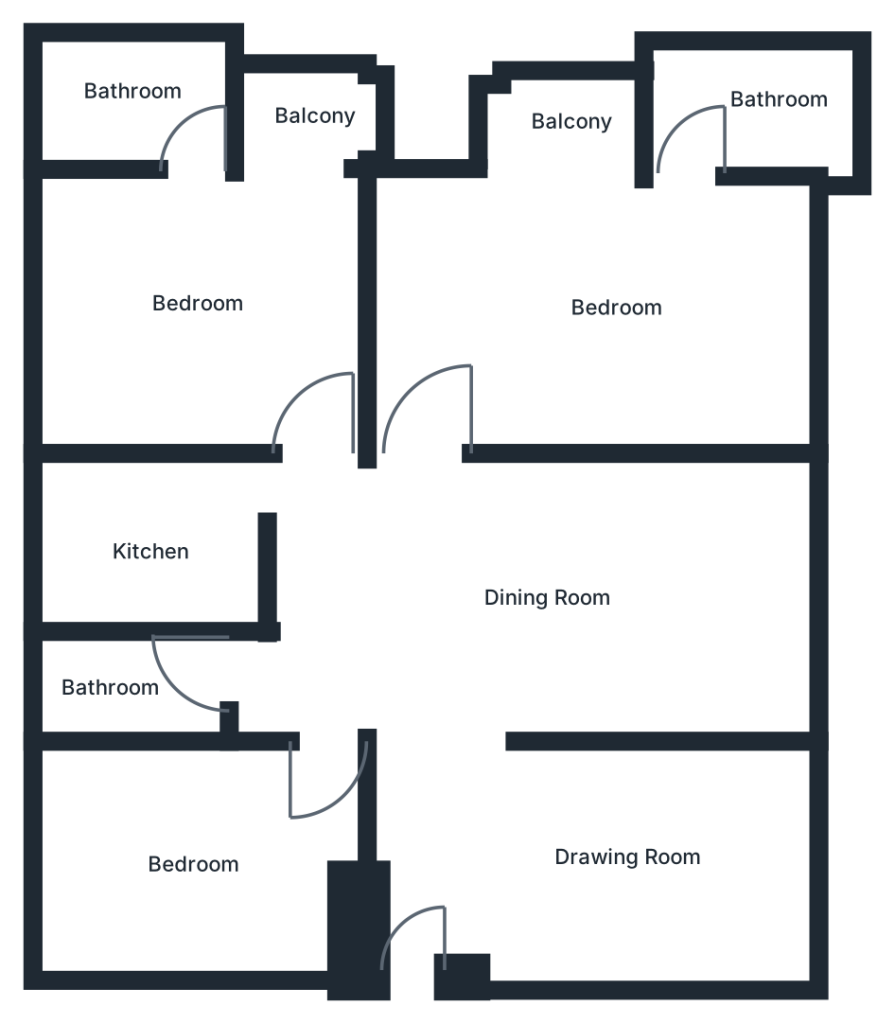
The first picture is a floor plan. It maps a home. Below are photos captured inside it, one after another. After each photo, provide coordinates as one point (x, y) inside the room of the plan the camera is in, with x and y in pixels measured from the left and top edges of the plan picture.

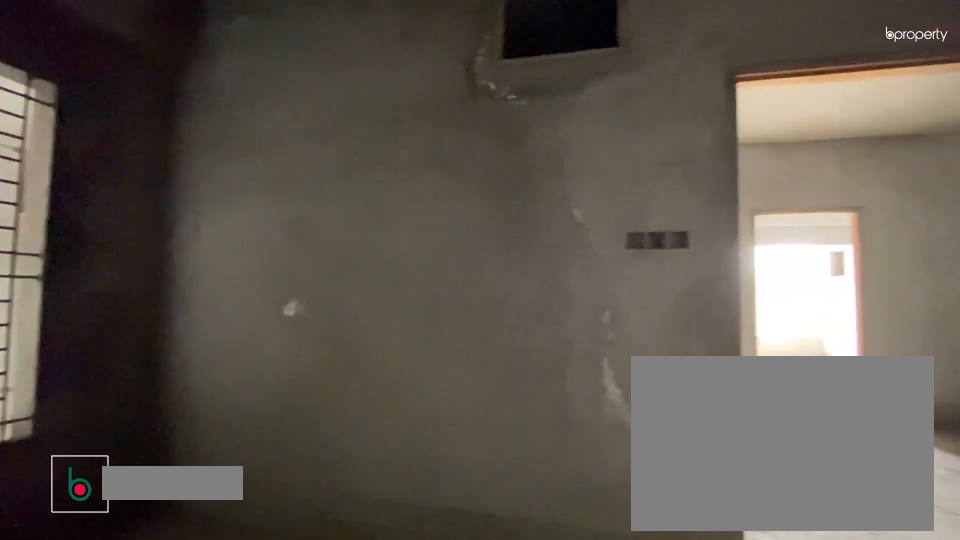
(242, 828)
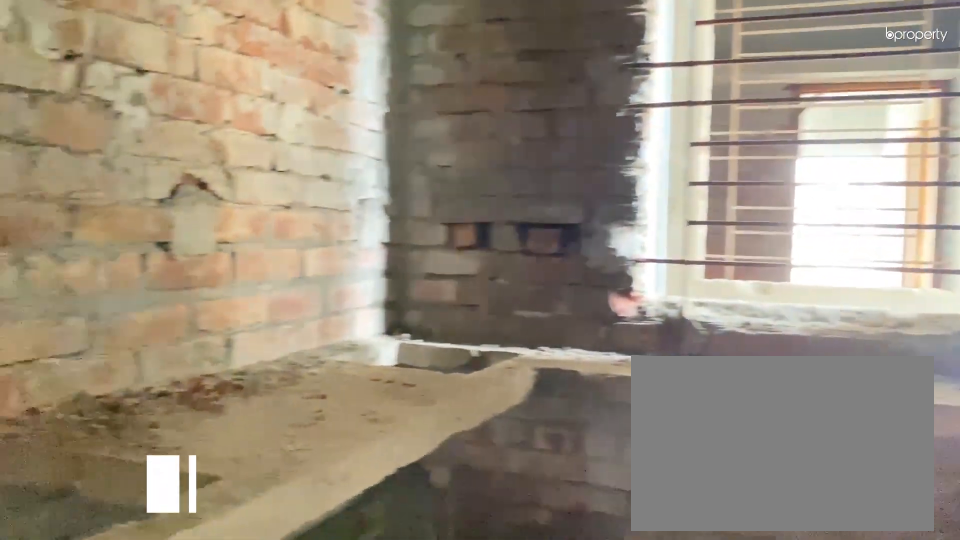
(164, 557)
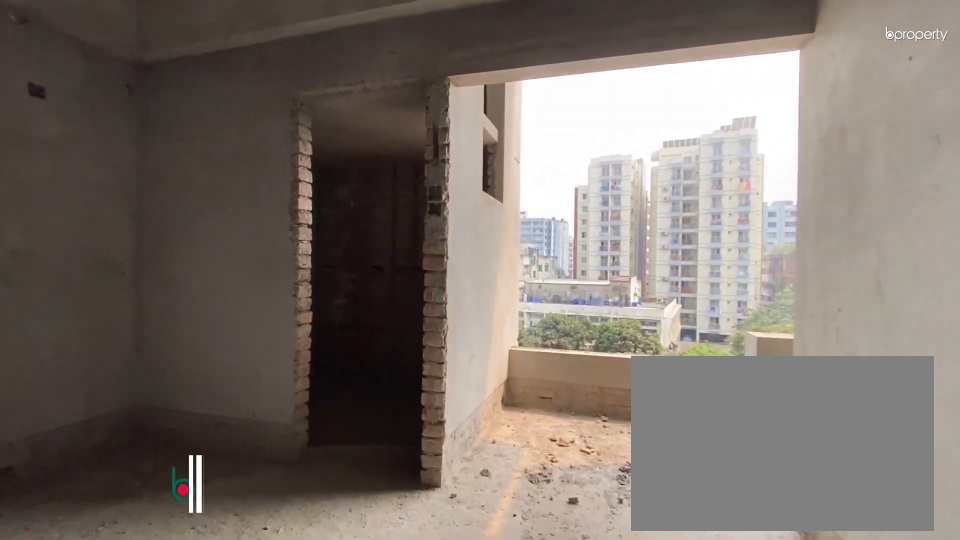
(201, 290)
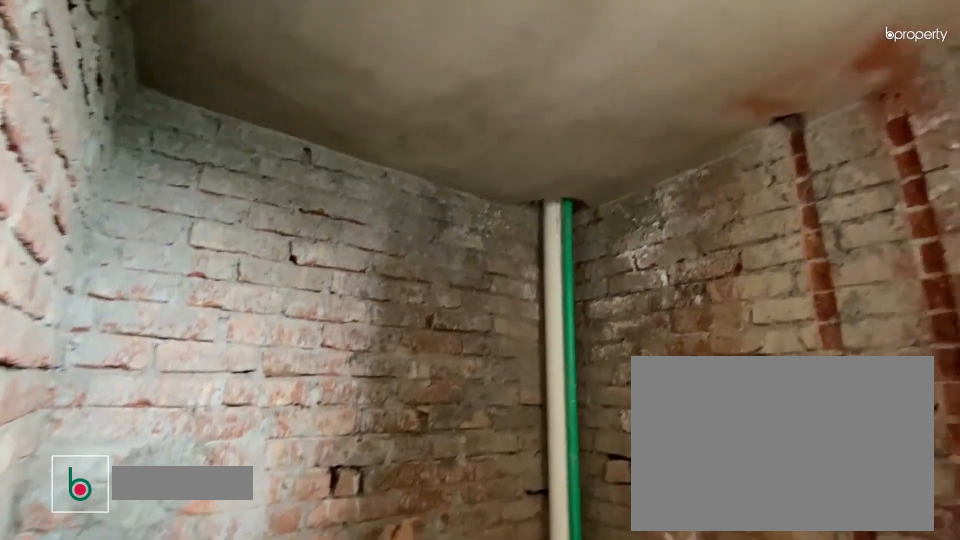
(151, 97)
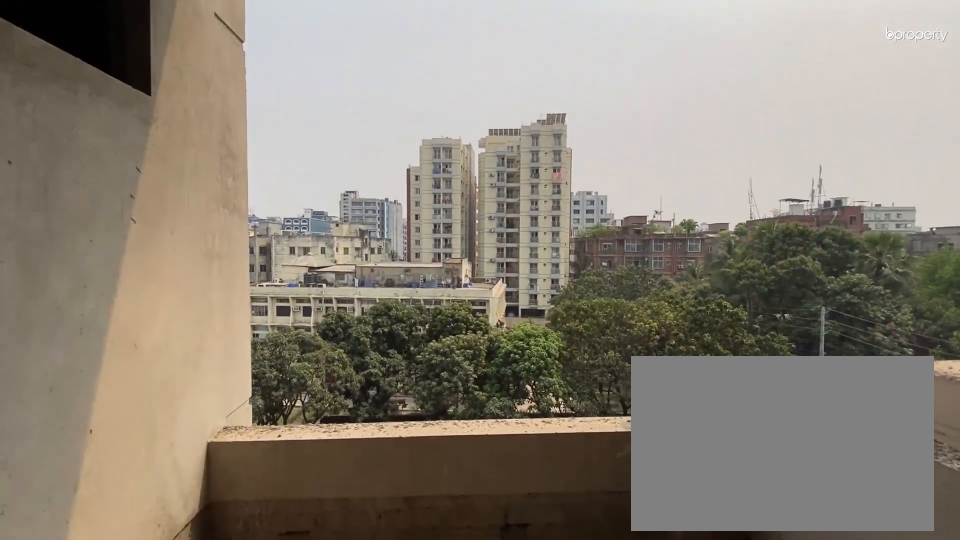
(297, 114)
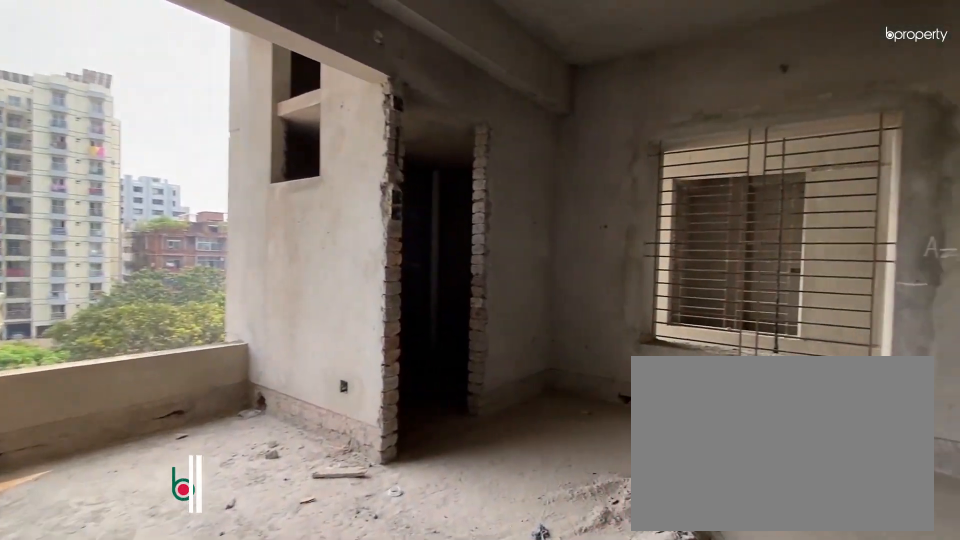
(560, 296)
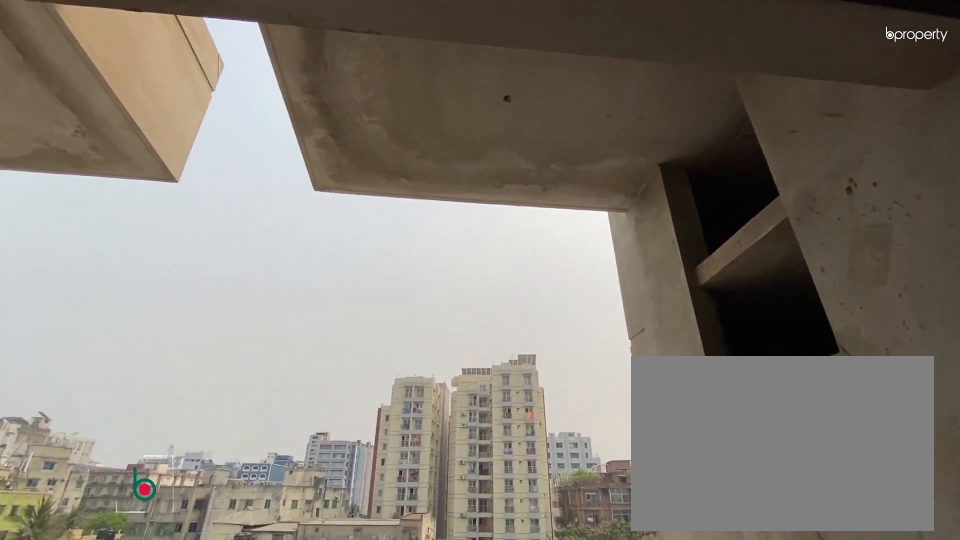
(570, 142)
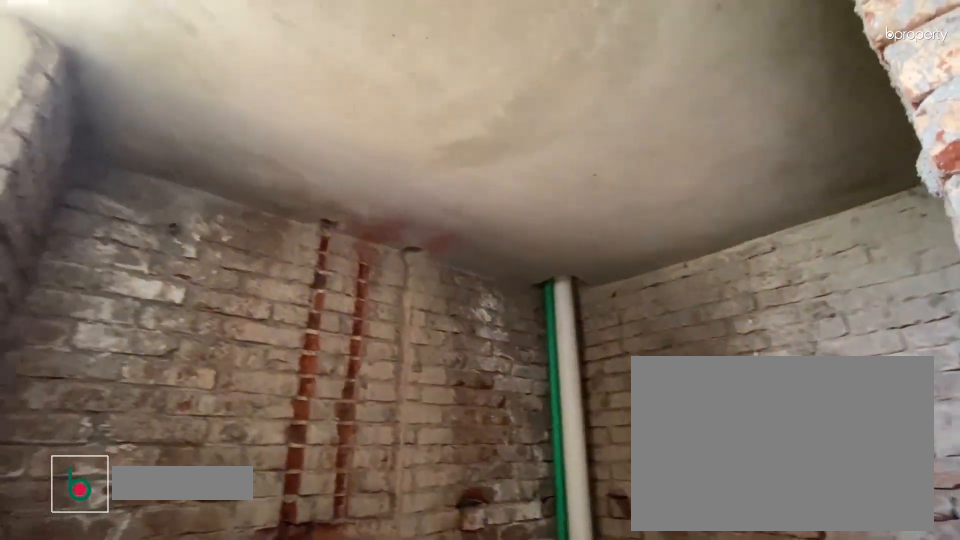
(782, 115)
